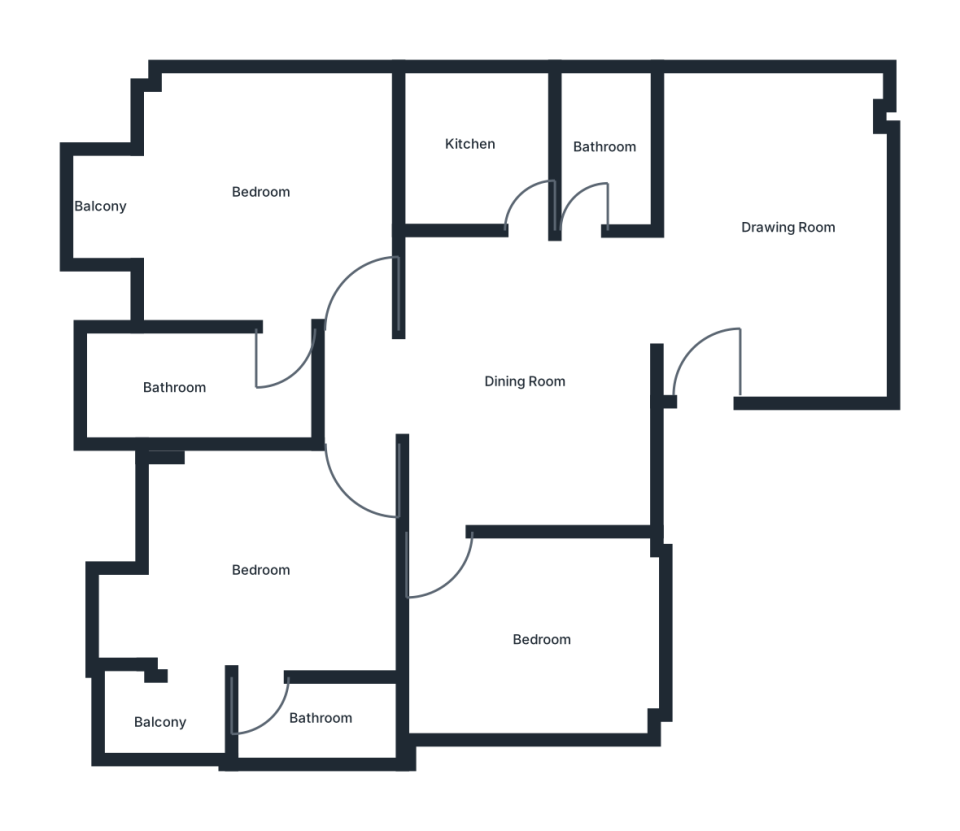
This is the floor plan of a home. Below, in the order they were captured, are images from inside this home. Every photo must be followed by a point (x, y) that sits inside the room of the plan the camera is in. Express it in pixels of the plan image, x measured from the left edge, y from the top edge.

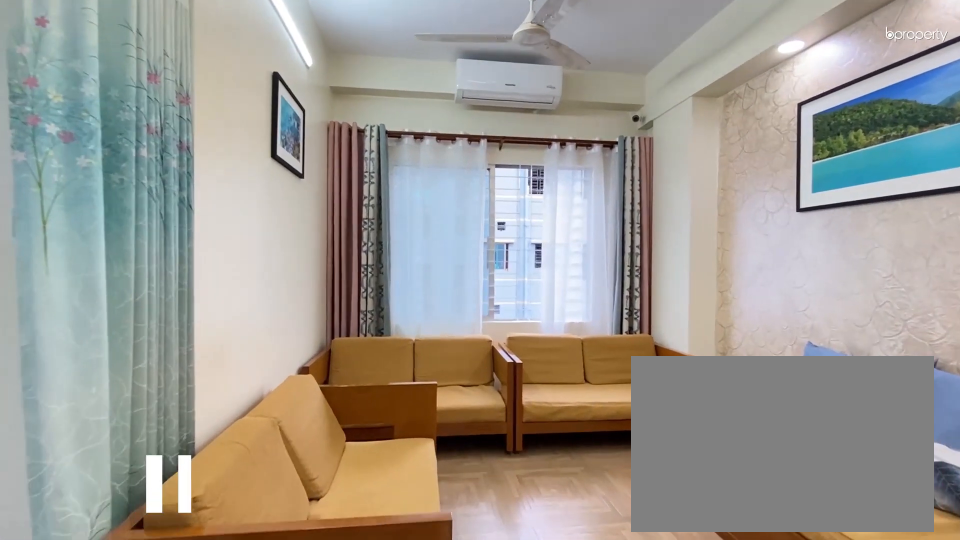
(757, 216)
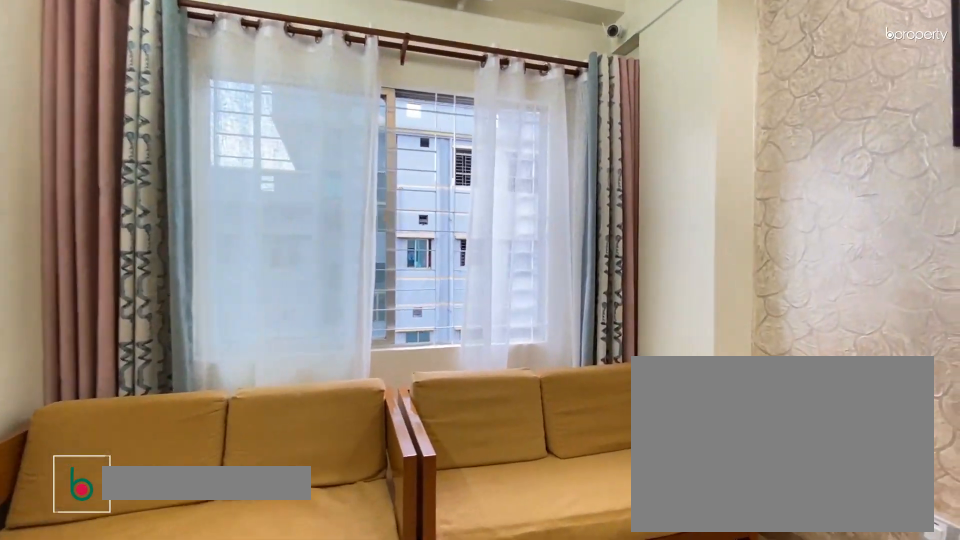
(757, 216)
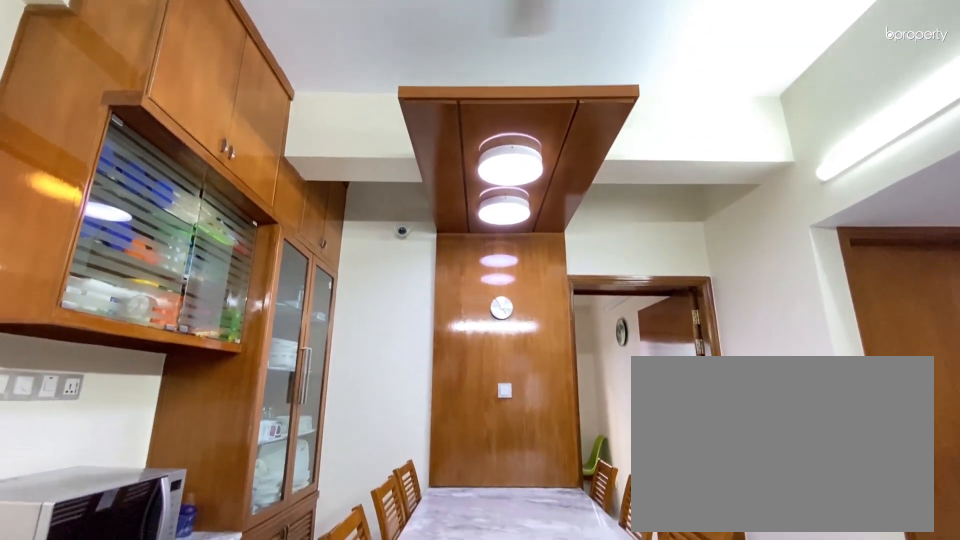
(510, 401)
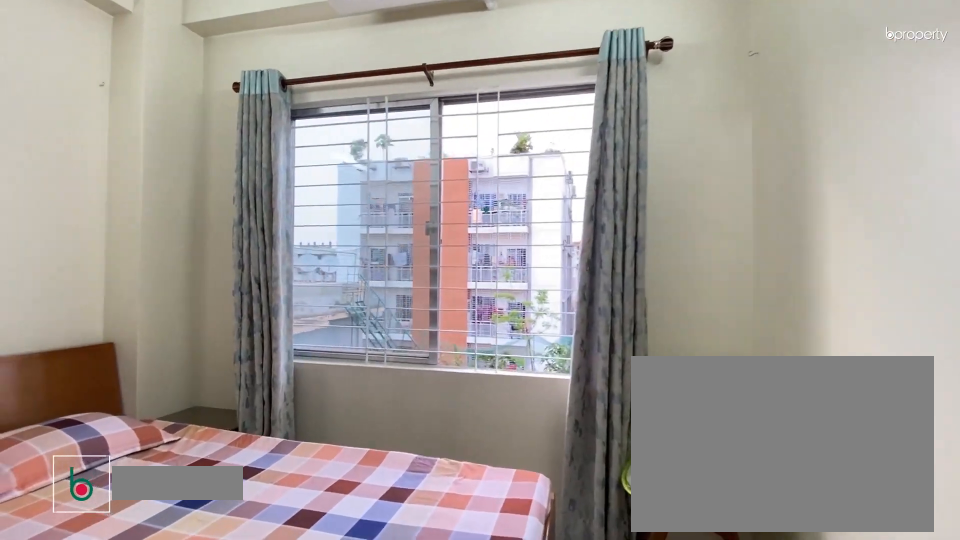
(553, 650)
